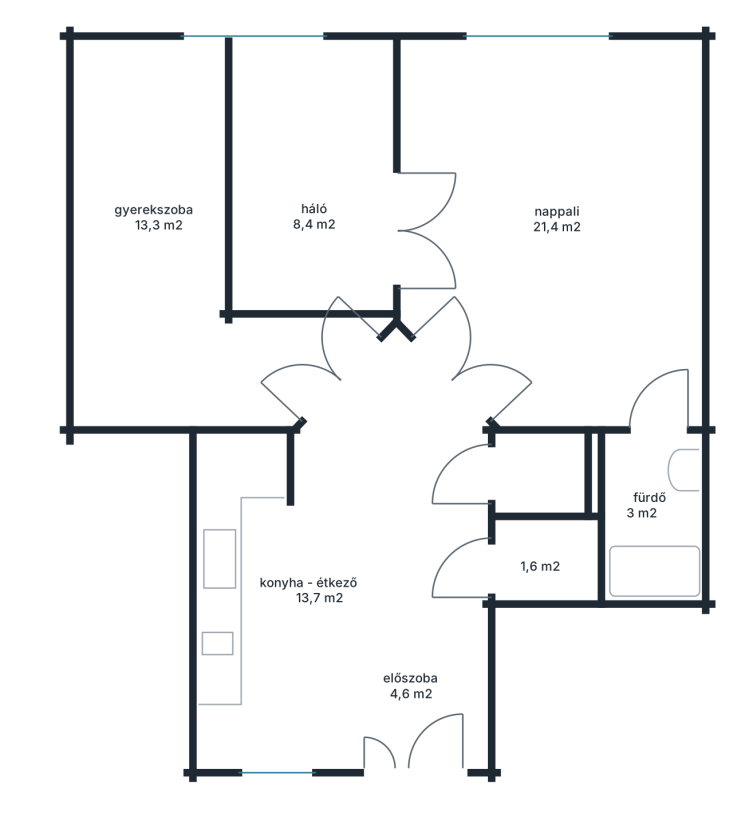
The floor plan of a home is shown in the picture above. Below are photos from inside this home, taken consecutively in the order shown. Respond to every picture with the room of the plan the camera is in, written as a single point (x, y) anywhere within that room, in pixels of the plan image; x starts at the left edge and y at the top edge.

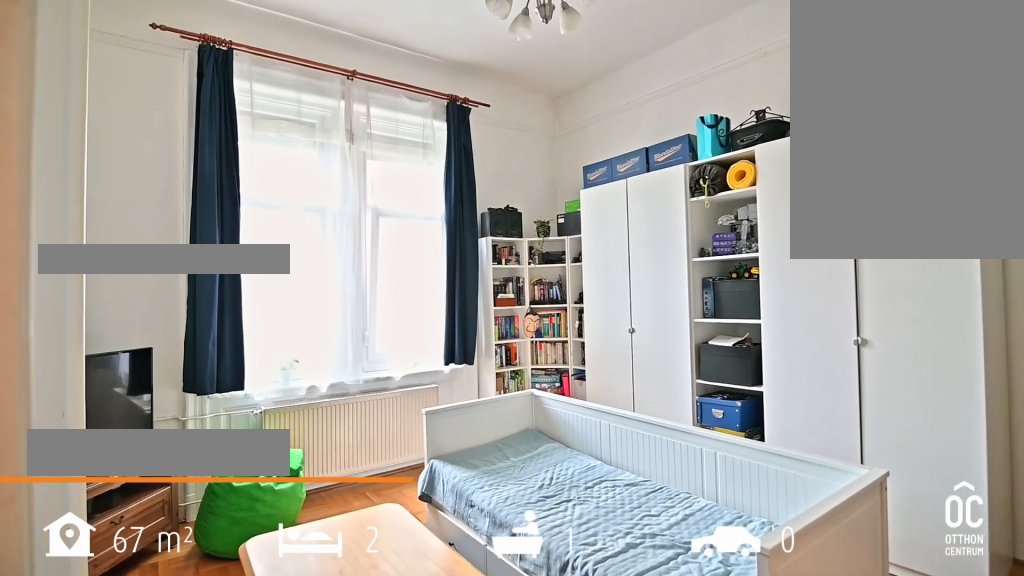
(557, 237)
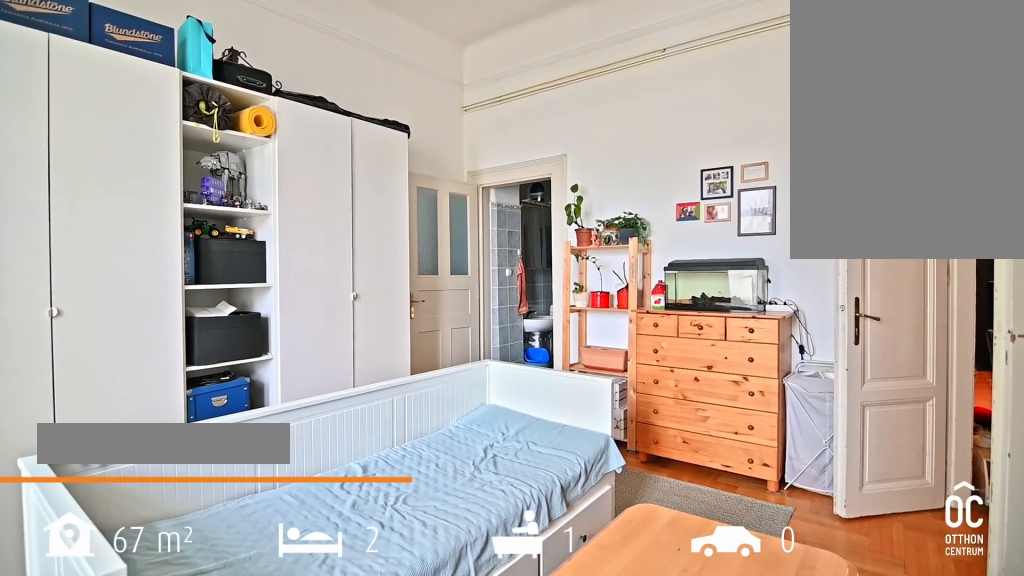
(556, 237)
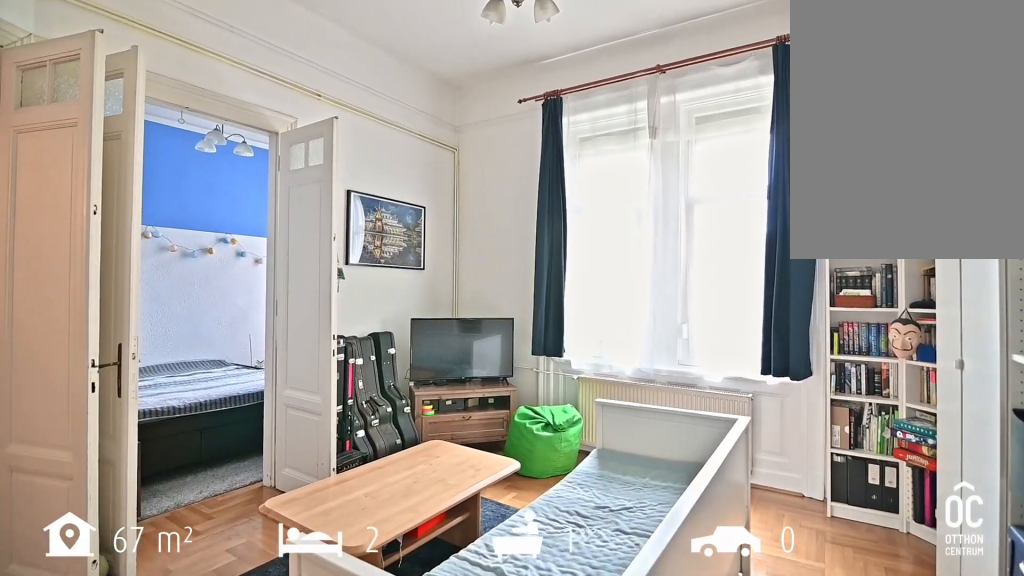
(556, 237)
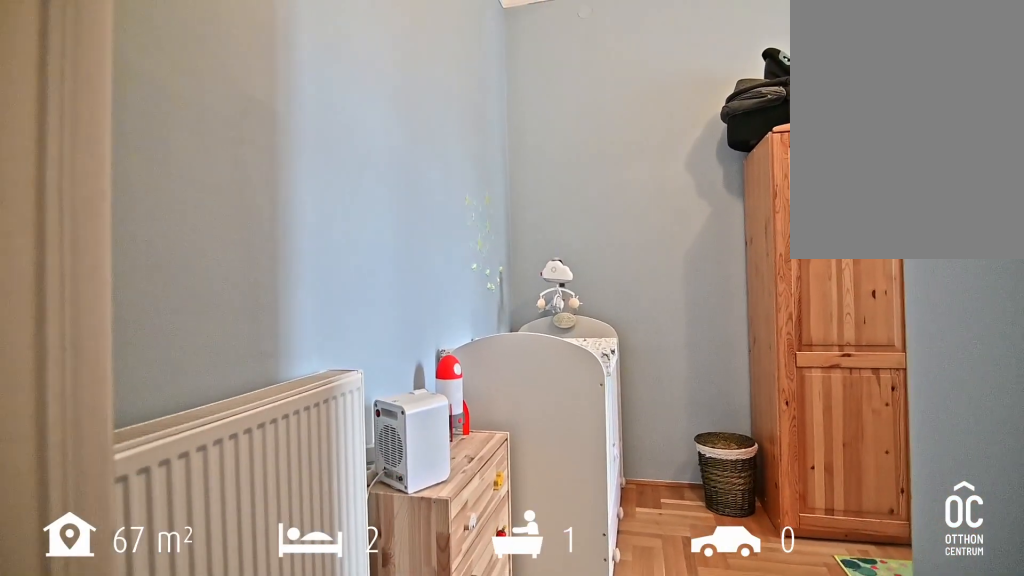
(147, 227)
